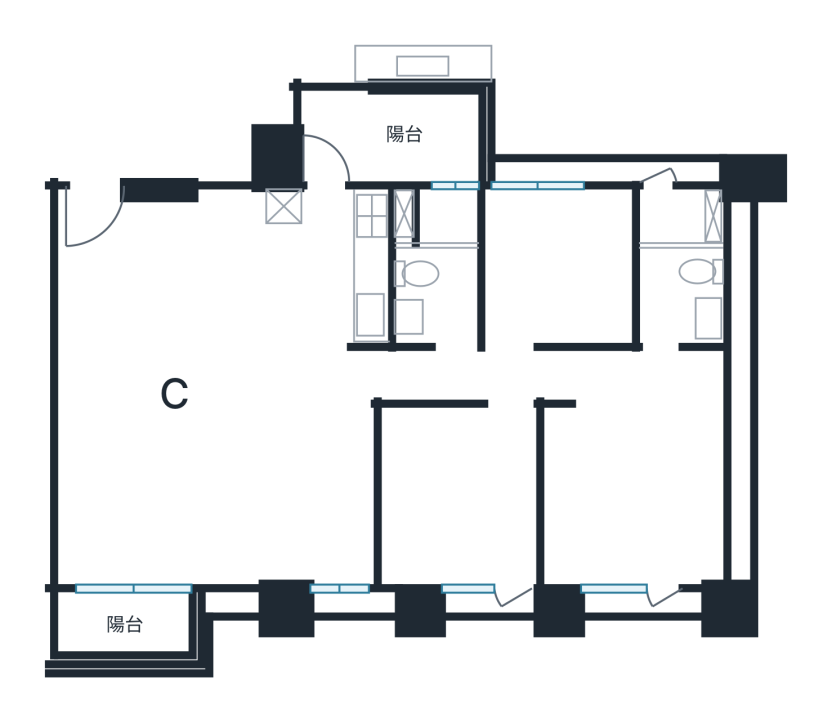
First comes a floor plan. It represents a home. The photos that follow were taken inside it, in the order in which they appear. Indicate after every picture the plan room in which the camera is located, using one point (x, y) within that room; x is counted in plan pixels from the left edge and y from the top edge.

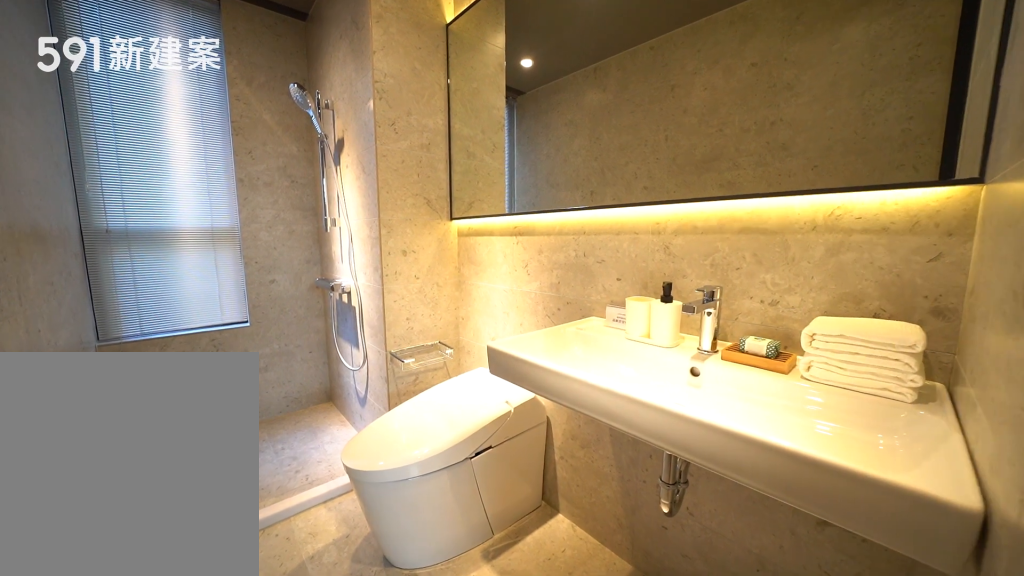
(681, 263)
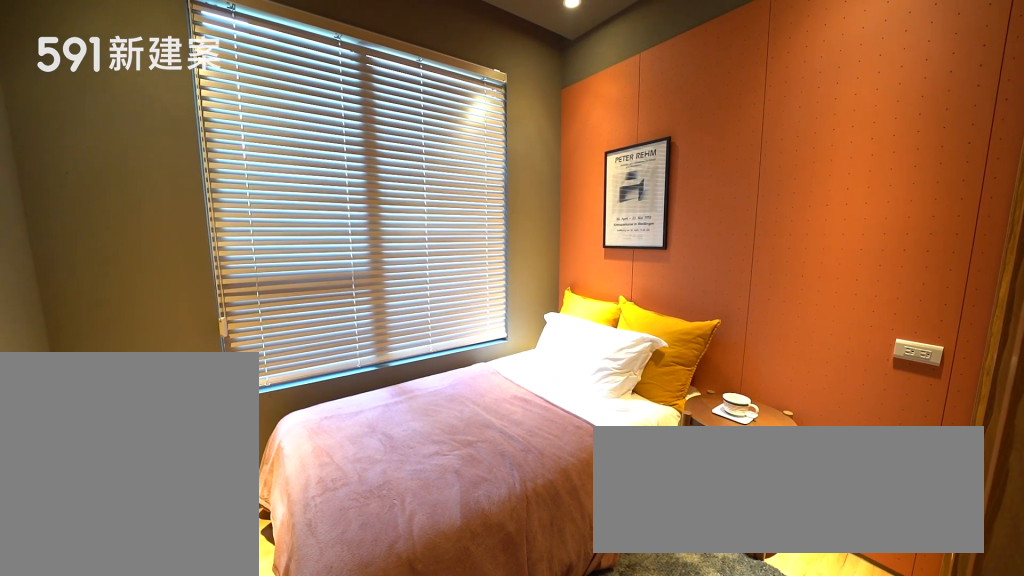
(565, 261)
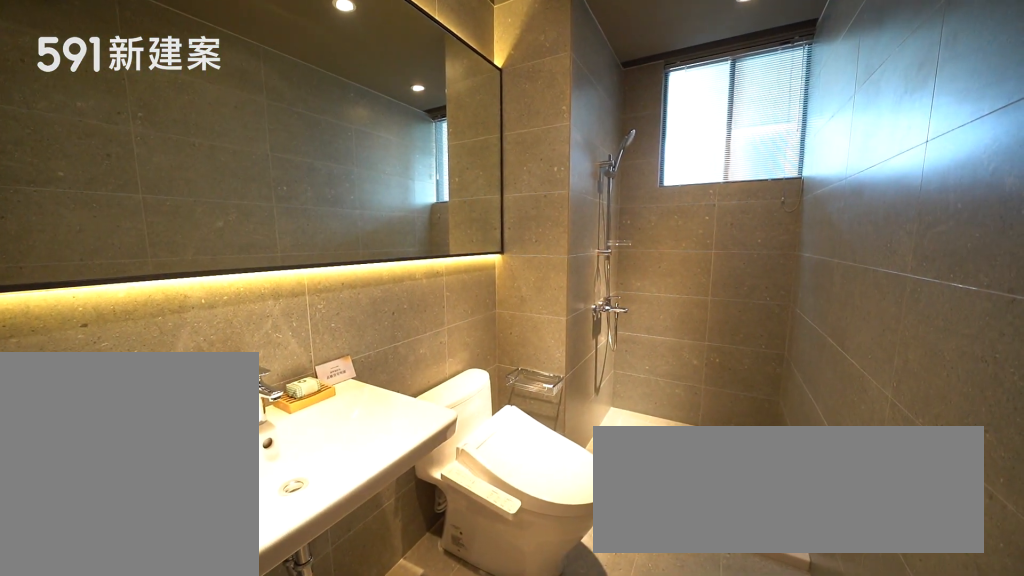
(438, 263)
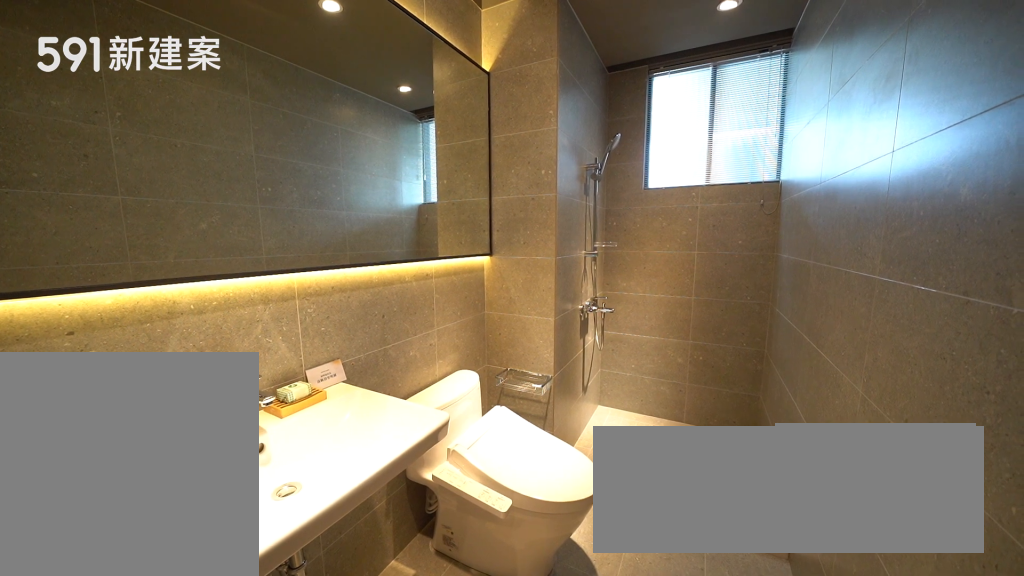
(438, 263)
